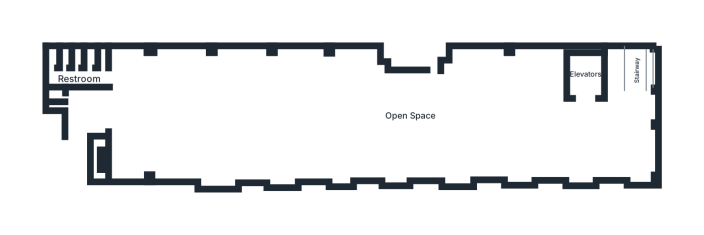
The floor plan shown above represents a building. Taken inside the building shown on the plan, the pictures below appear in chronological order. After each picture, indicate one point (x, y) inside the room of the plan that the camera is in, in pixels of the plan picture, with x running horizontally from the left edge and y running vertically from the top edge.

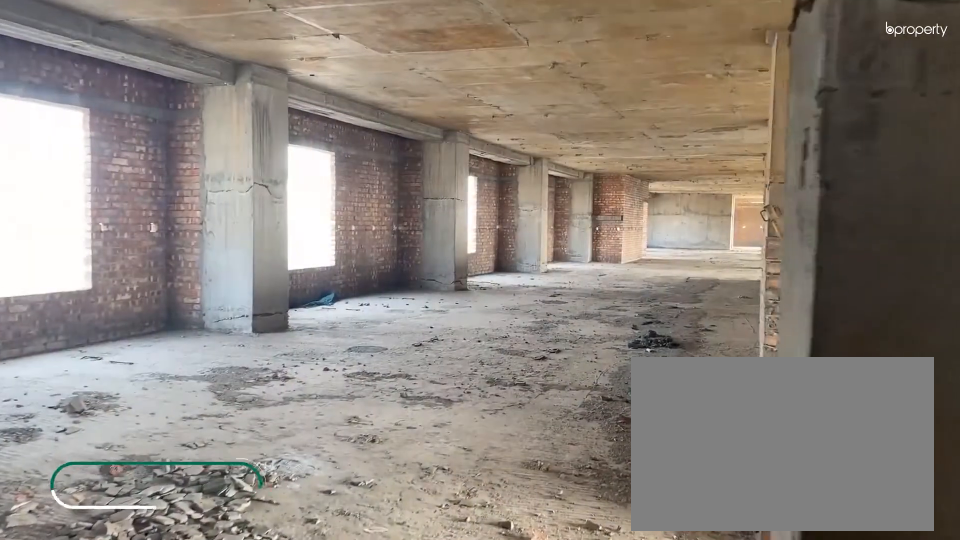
(153, 112)
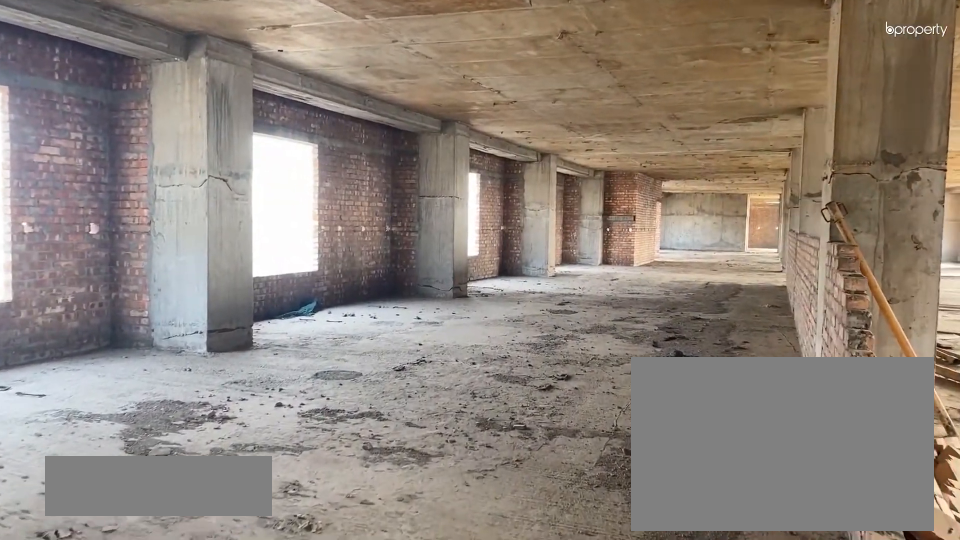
(153, 112)
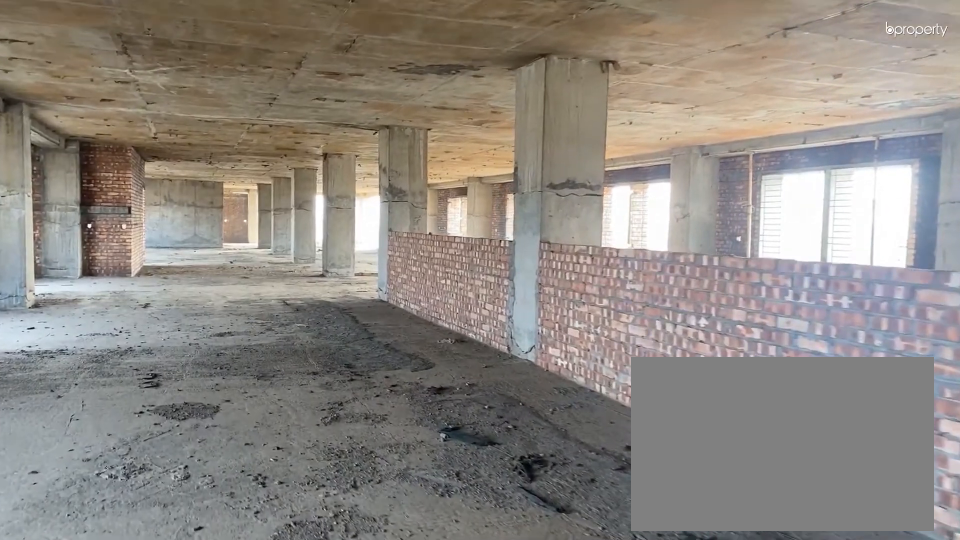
(269, 100)
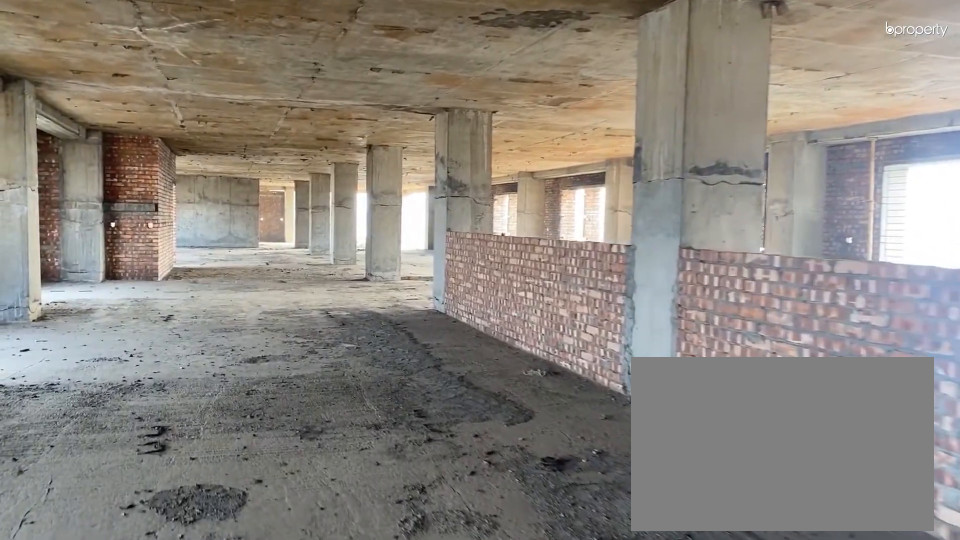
(269, 100)
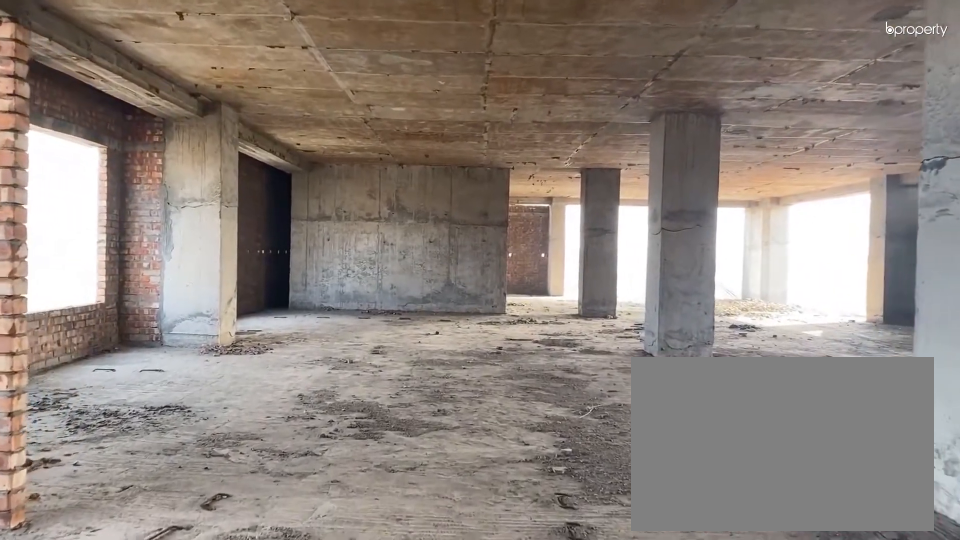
(395, 89)
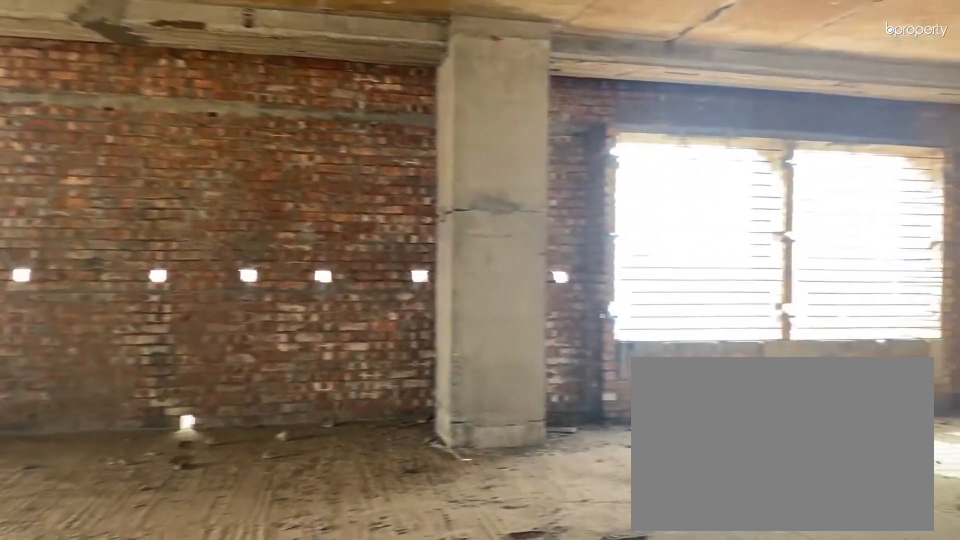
(515, 151)
